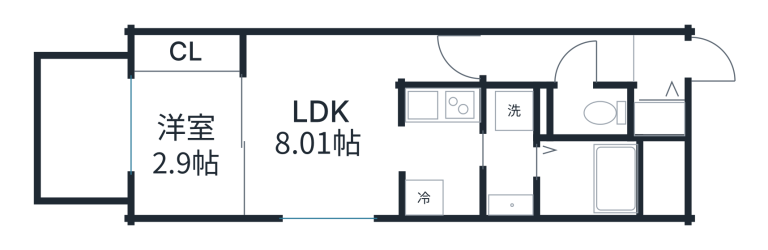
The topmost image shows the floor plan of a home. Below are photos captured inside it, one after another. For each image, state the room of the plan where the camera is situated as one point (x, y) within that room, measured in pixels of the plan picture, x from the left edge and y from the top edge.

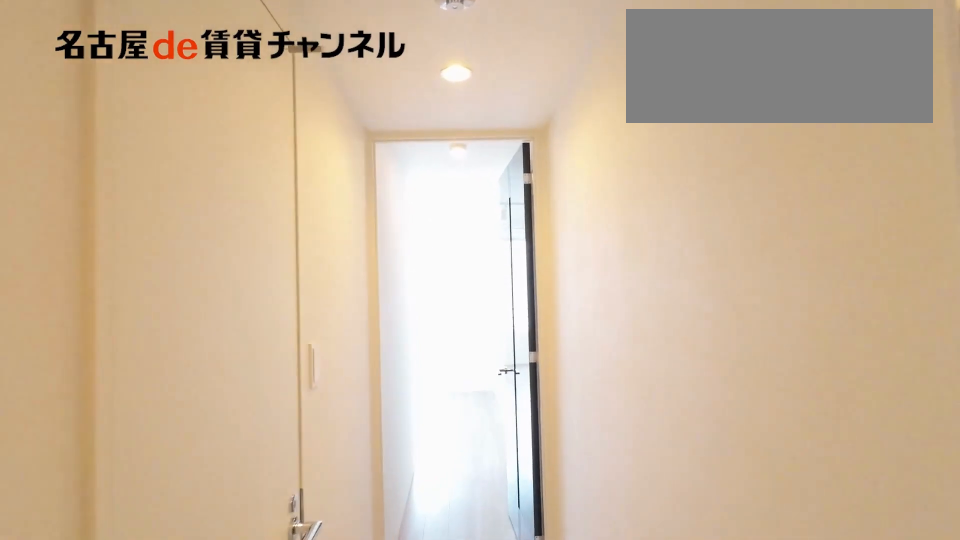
(659, 66)
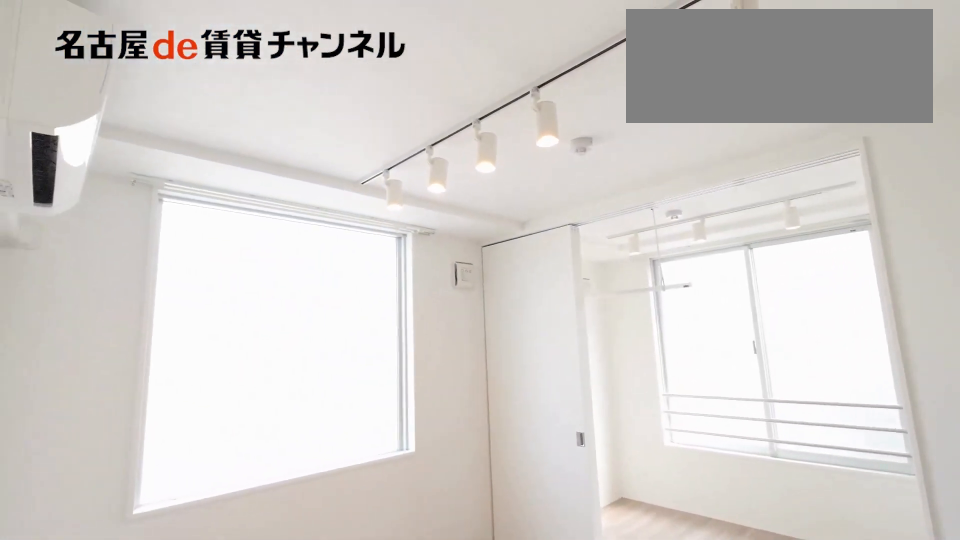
(334, 115)
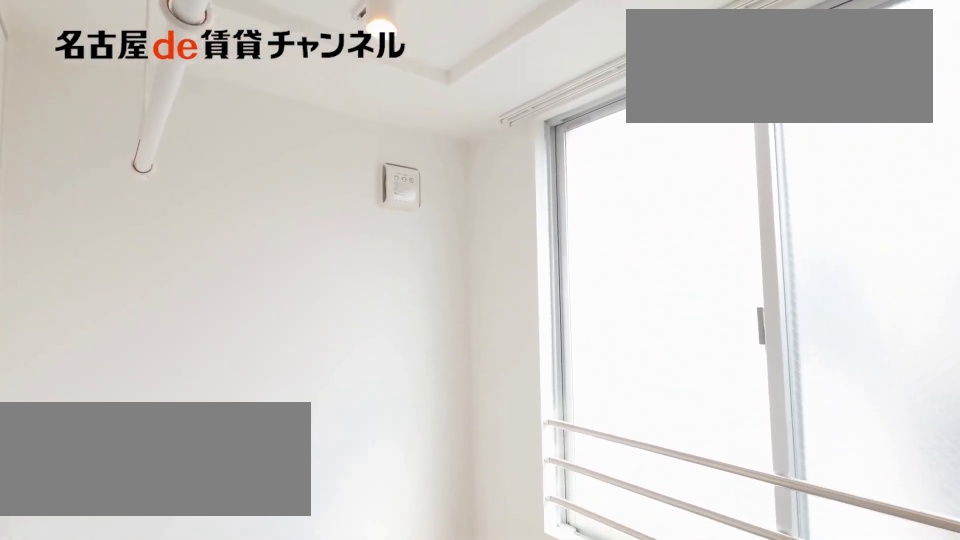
(185, 145)
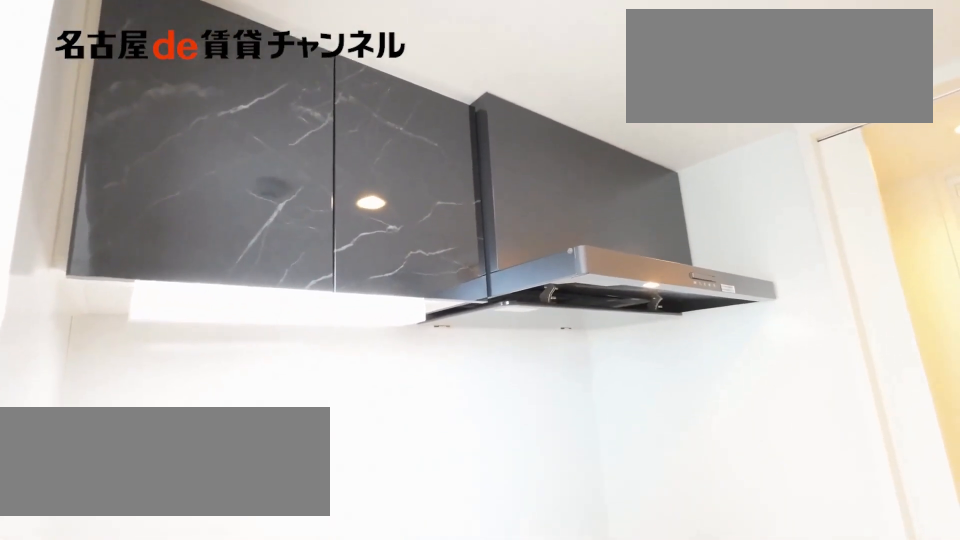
(442, 153)
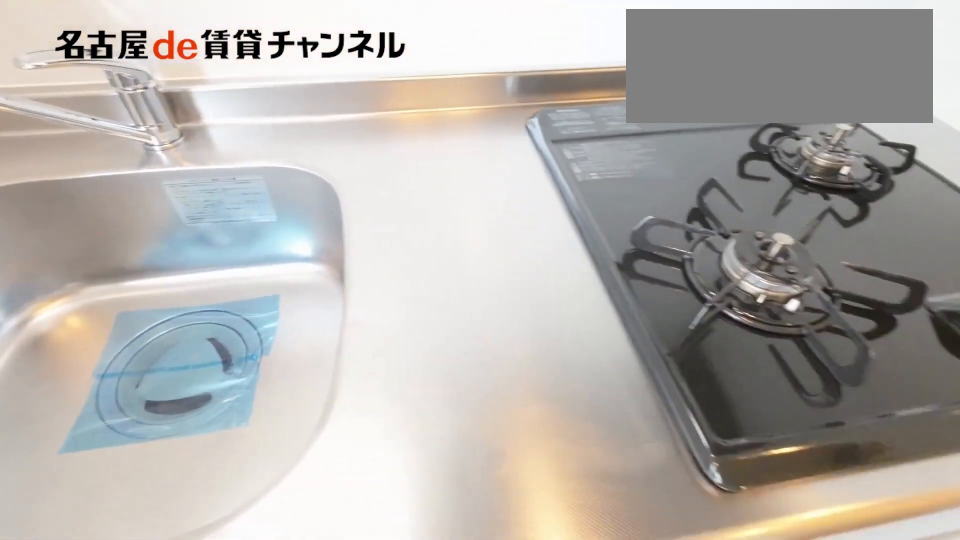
(442, 153)
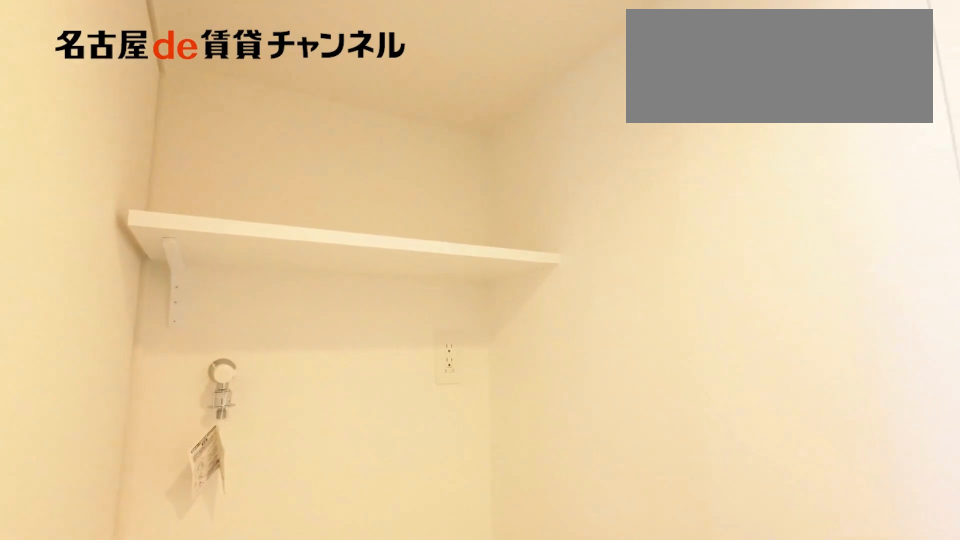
(508, 113)
